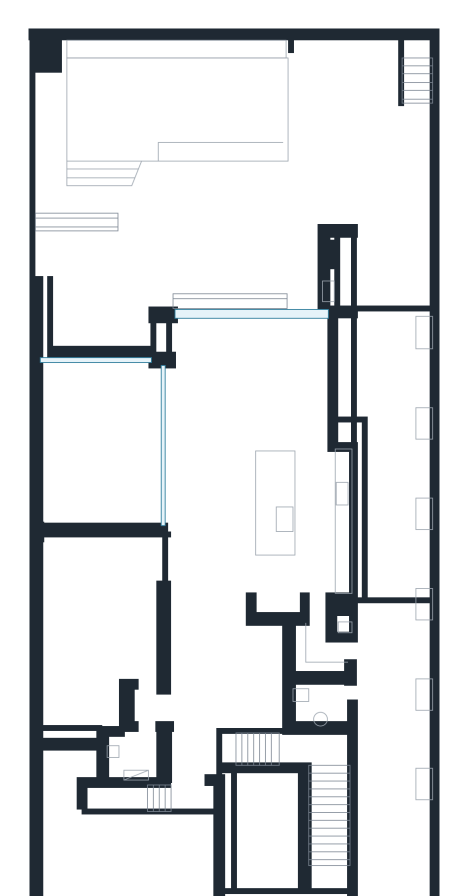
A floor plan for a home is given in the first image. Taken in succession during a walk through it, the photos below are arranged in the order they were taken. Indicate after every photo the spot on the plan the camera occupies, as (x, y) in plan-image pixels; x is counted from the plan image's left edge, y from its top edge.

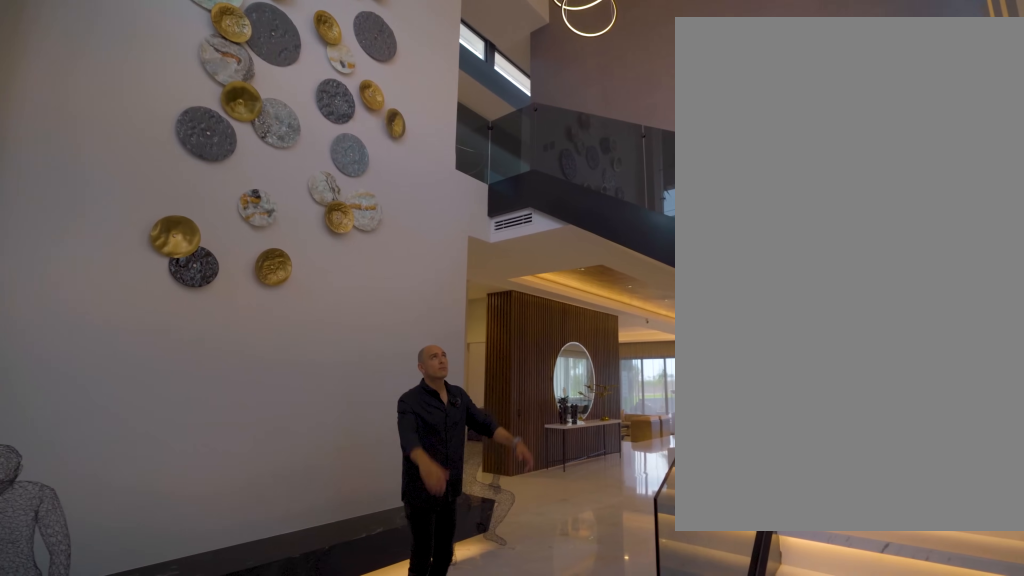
(285, 860)
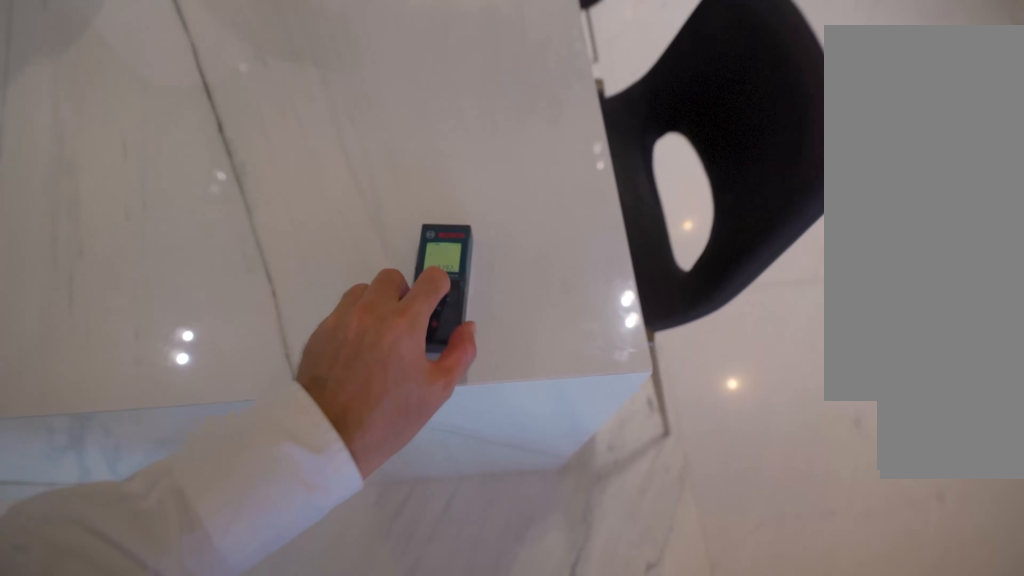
(217, 444)
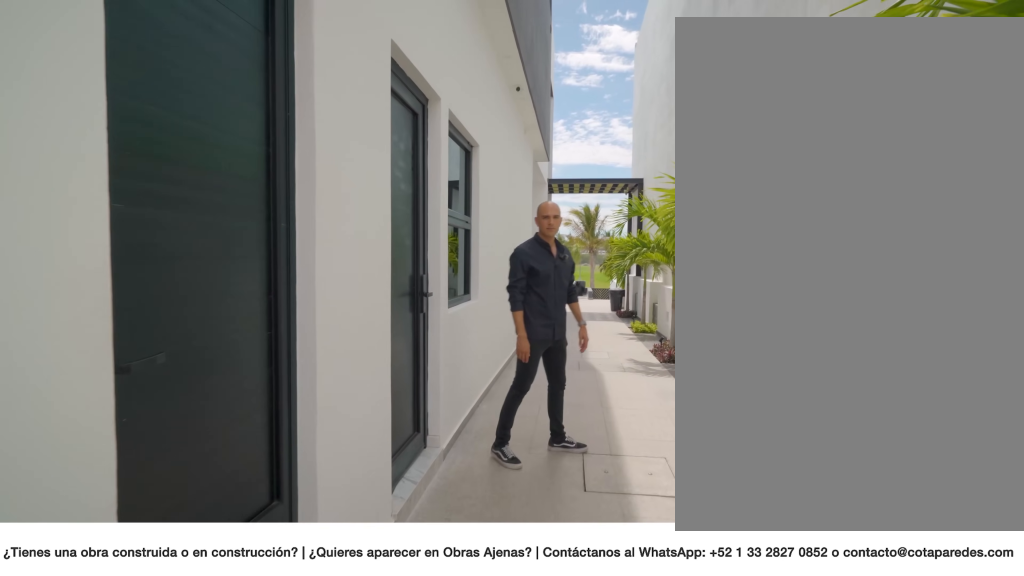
(394, 743)
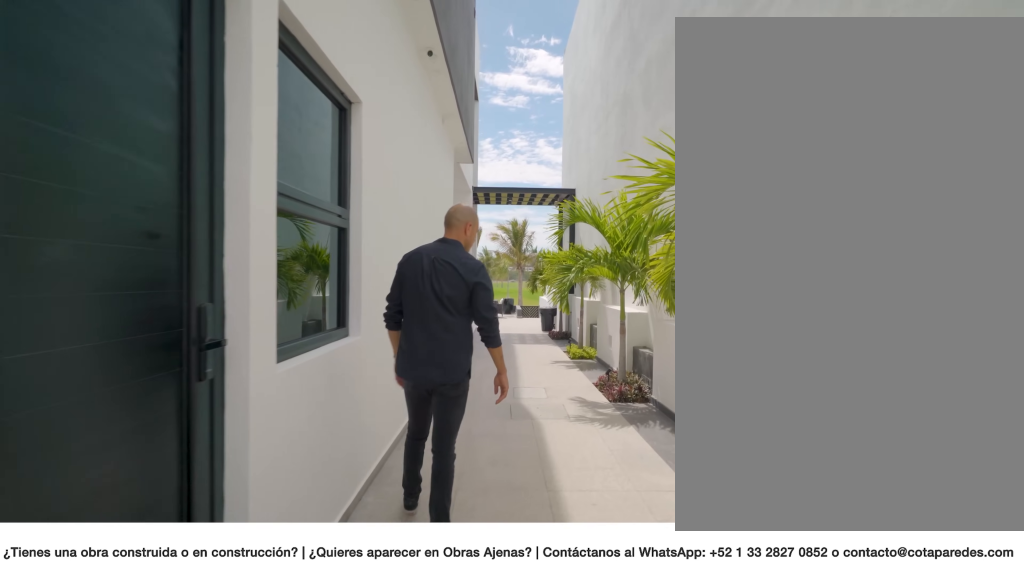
(398, 682)
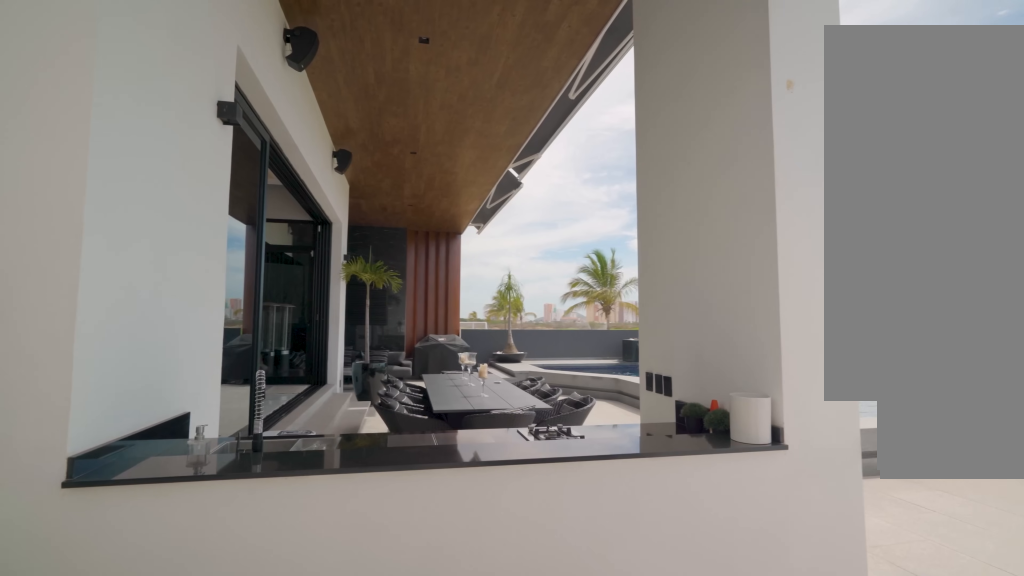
(388, 276)
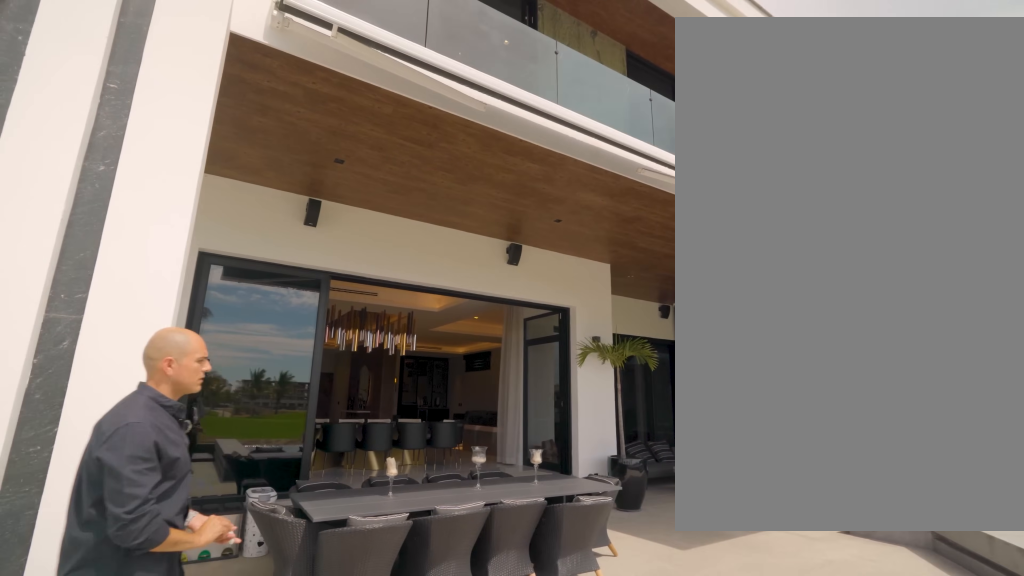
(306, 231)
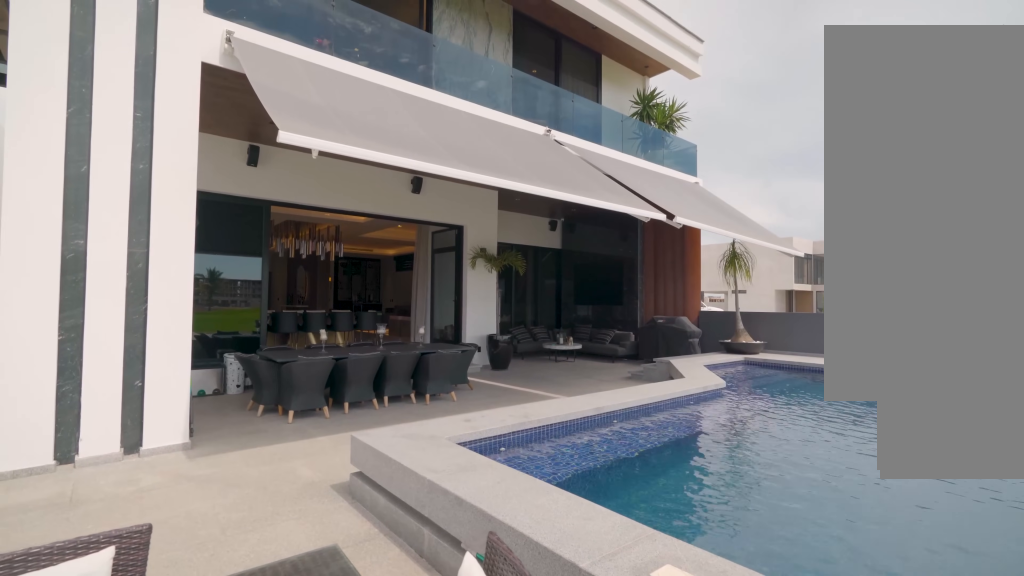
(326, 152)
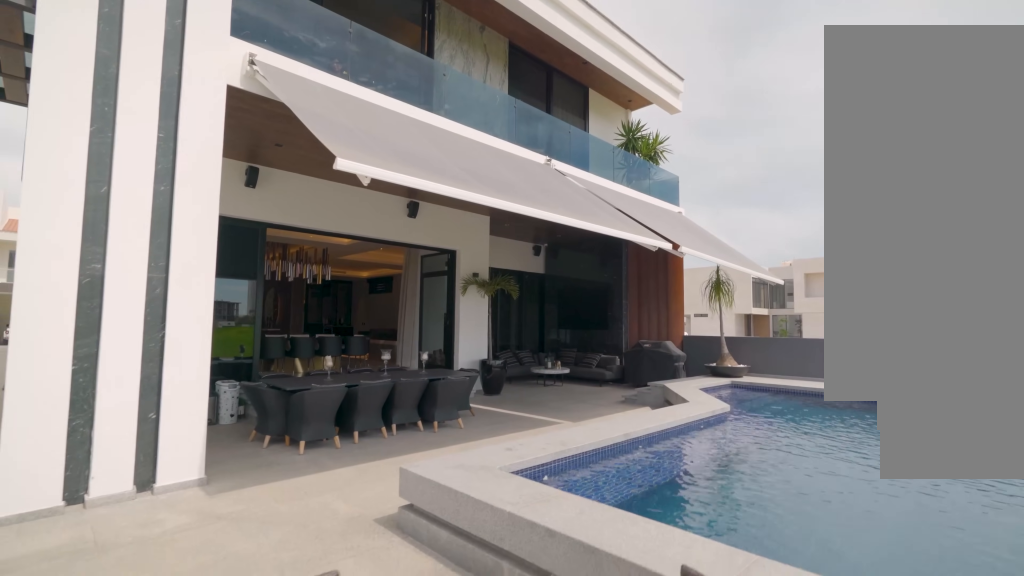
(326, 152)
